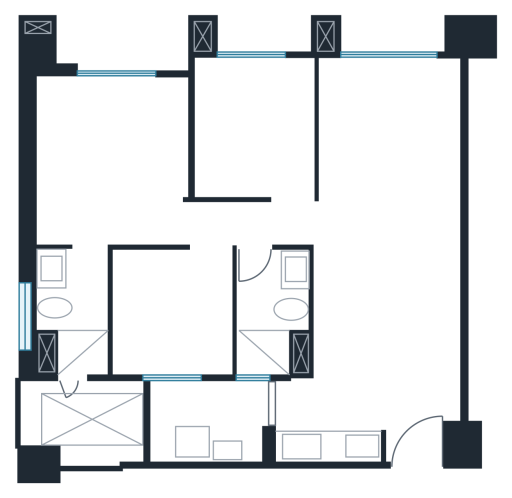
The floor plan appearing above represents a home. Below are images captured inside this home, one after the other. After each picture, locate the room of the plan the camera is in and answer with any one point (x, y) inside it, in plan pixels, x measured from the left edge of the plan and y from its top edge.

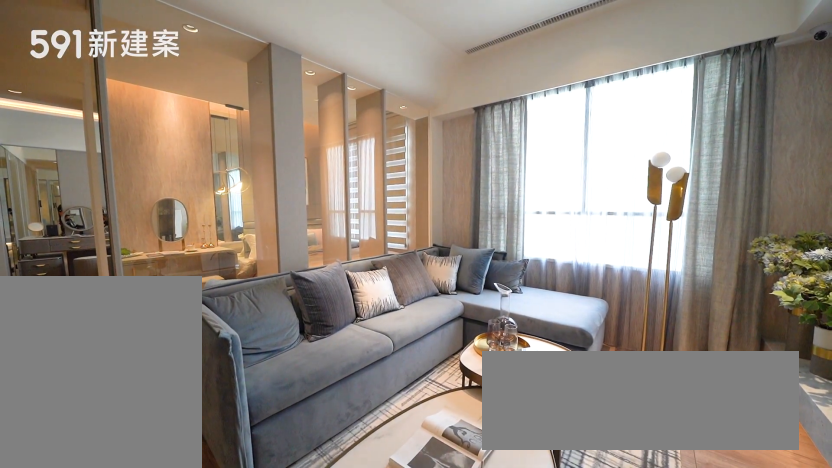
(387, 125)
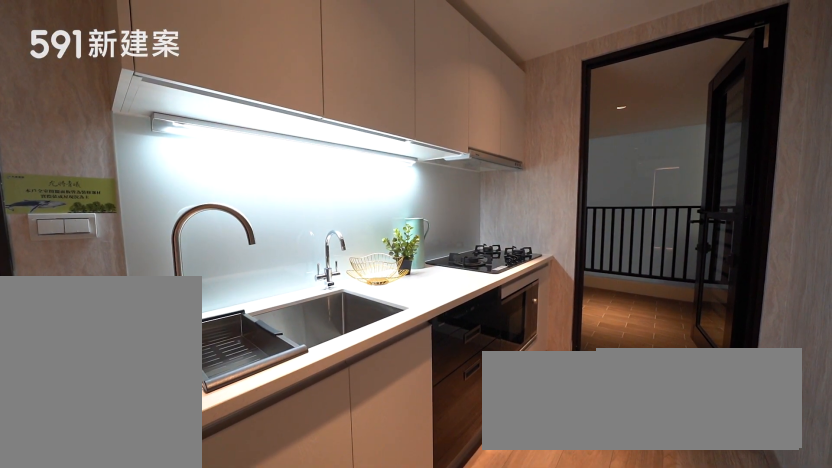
(325, 422)
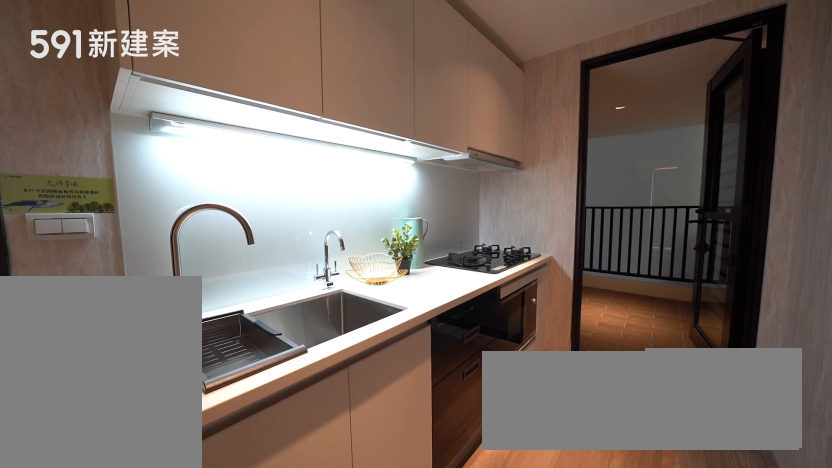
(325, 422)
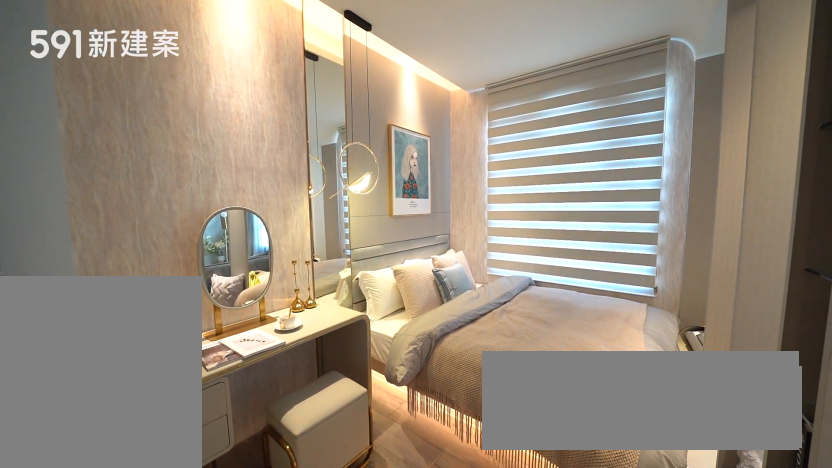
(253, 124)
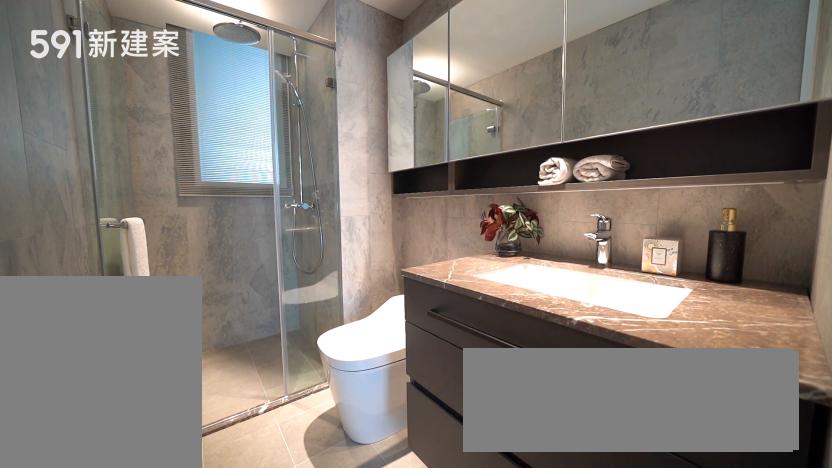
(69, 317)
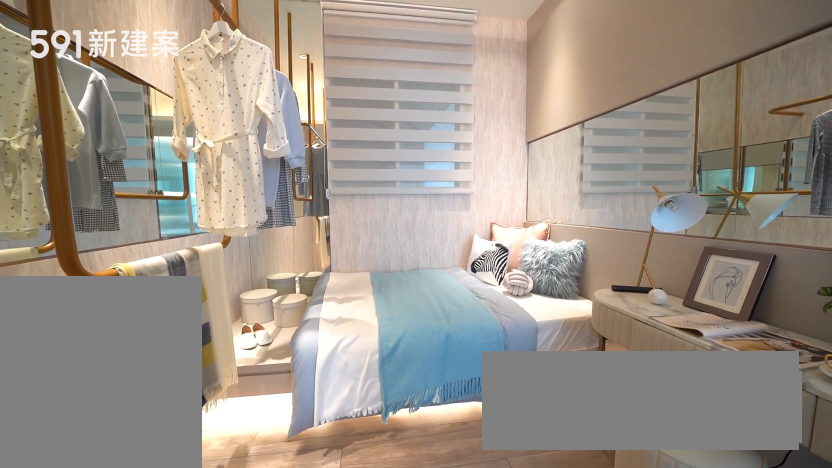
(171, 315)
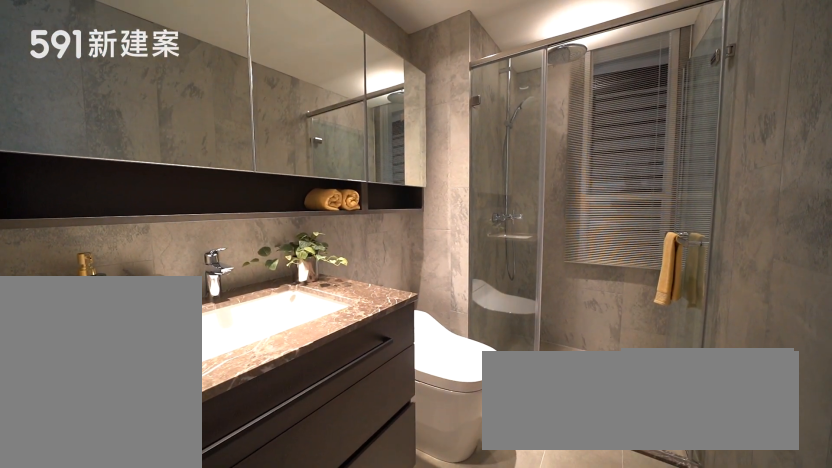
(271, 317)
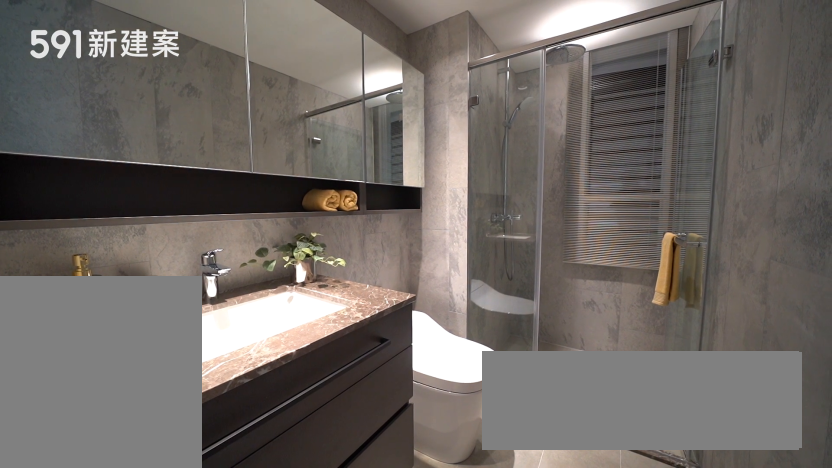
(271, 317)
